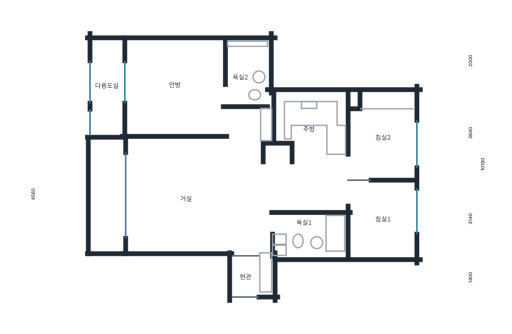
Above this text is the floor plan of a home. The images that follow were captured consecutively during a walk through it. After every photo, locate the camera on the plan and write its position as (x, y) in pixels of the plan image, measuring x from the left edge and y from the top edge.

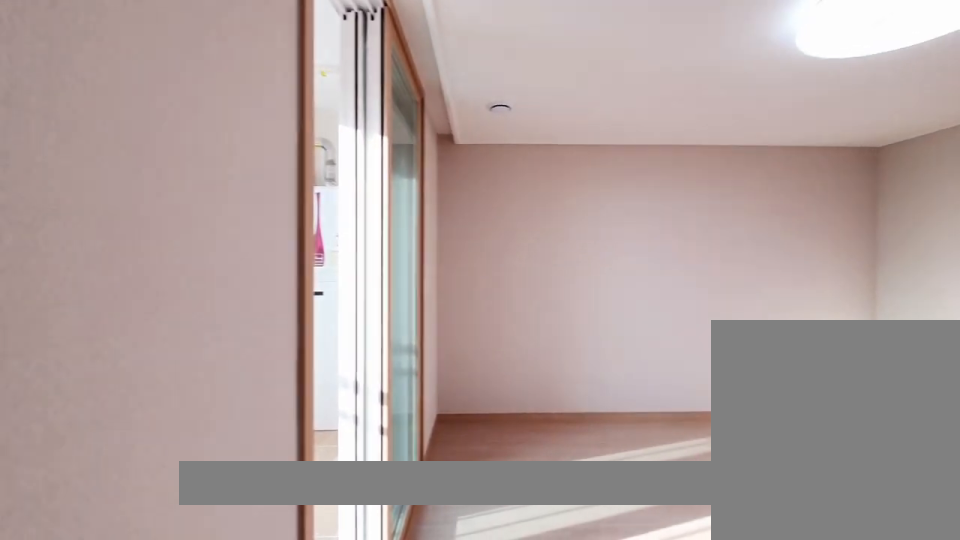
(167, 92)
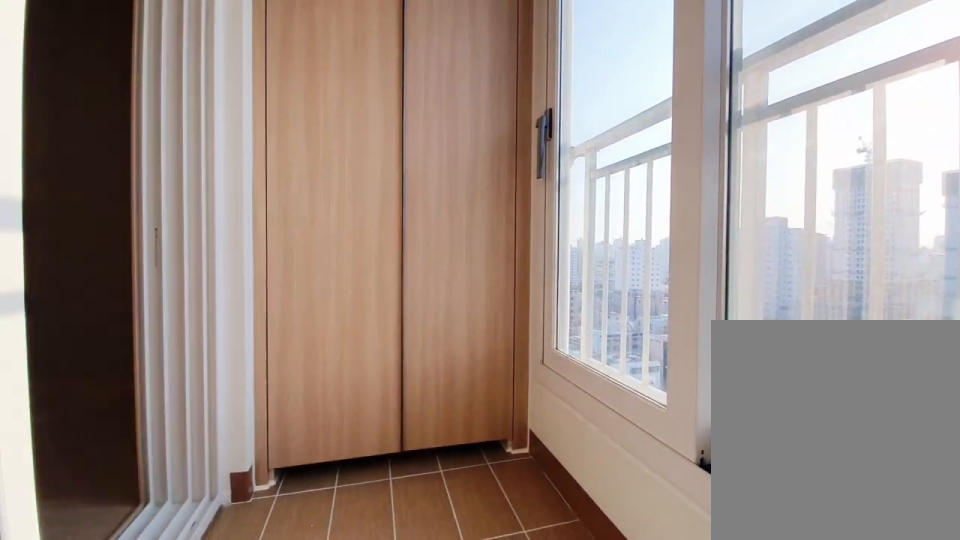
(120, 99)
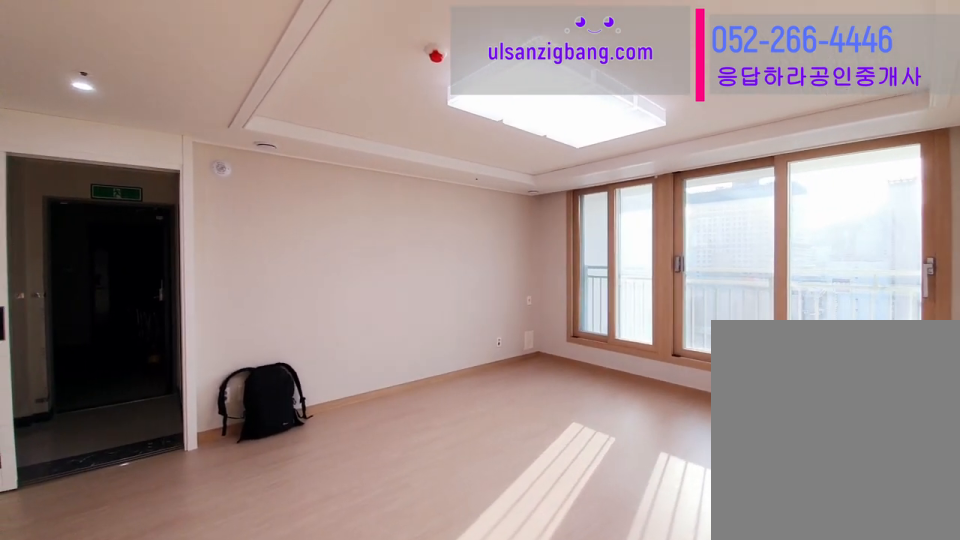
(249, 175)
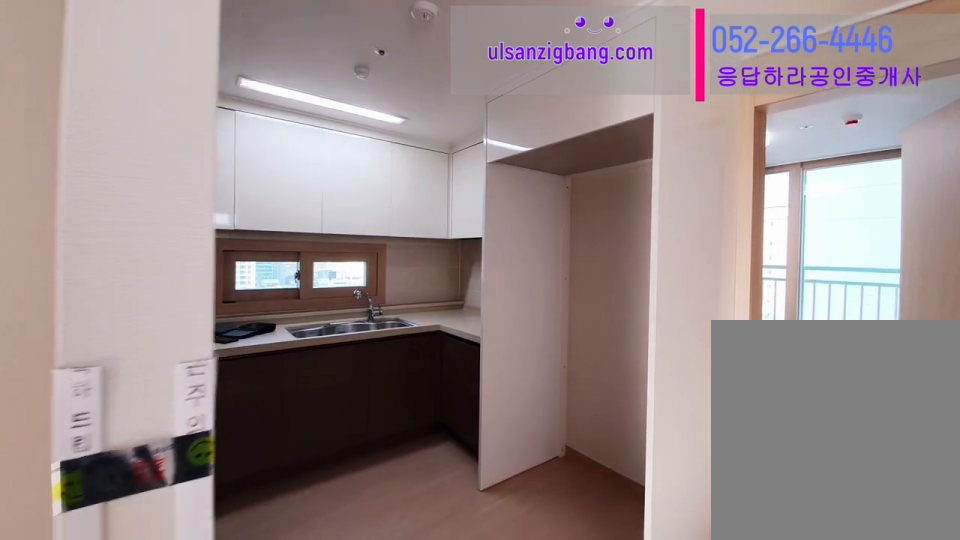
(313, 135)
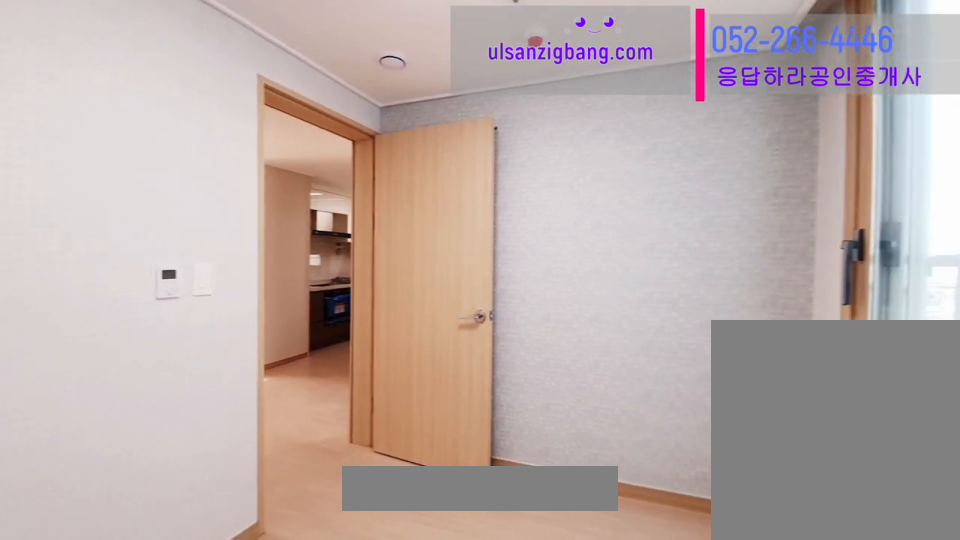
(387, 217)
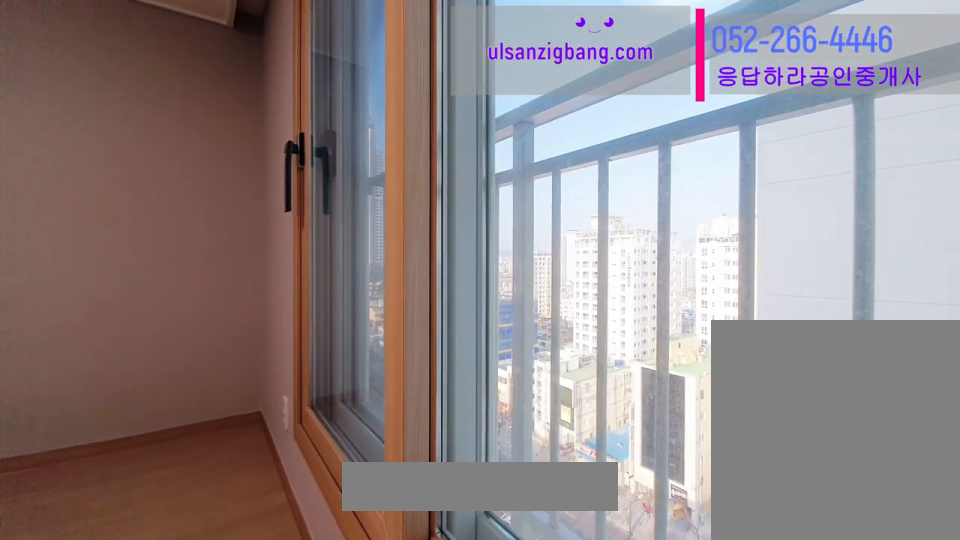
(392, 142)
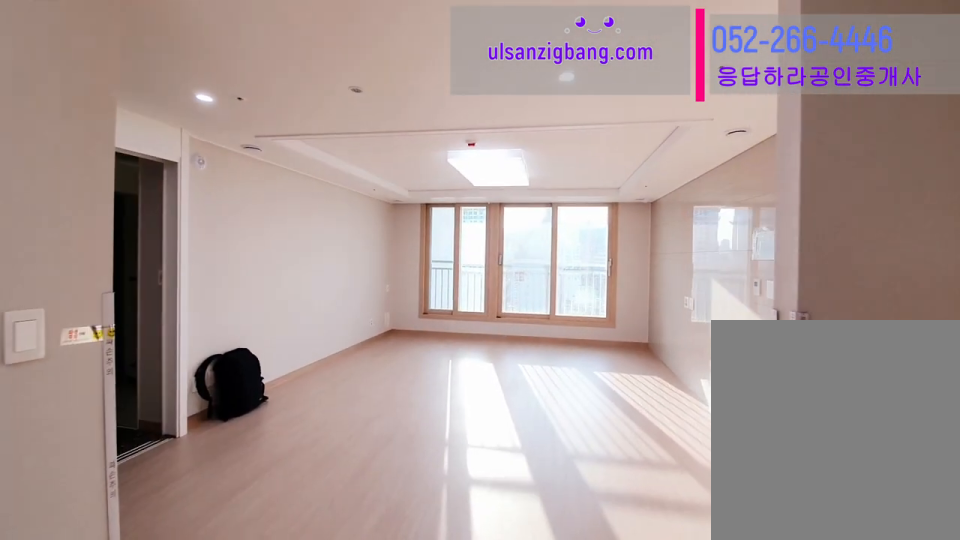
(272, 177)
